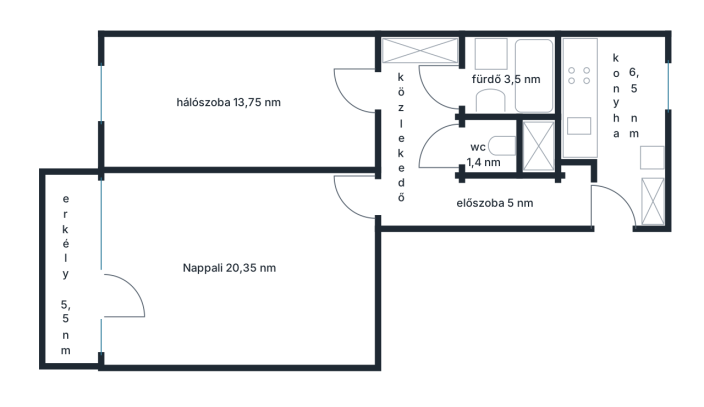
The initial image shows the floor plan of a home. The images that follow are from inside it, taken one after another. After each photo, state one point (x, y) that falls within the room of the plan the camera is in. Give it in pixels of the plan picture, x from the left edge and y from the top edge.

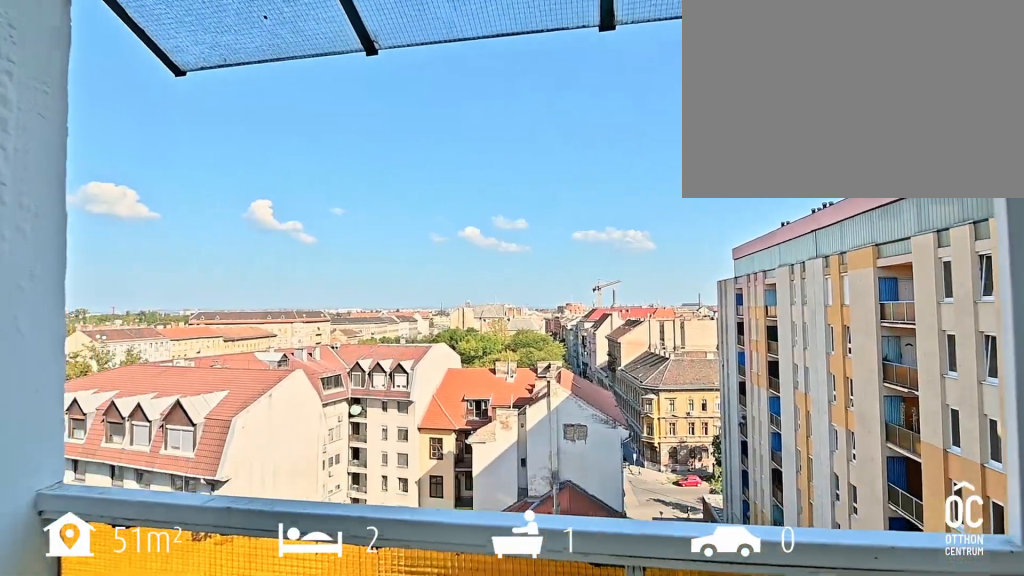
(70, 272)
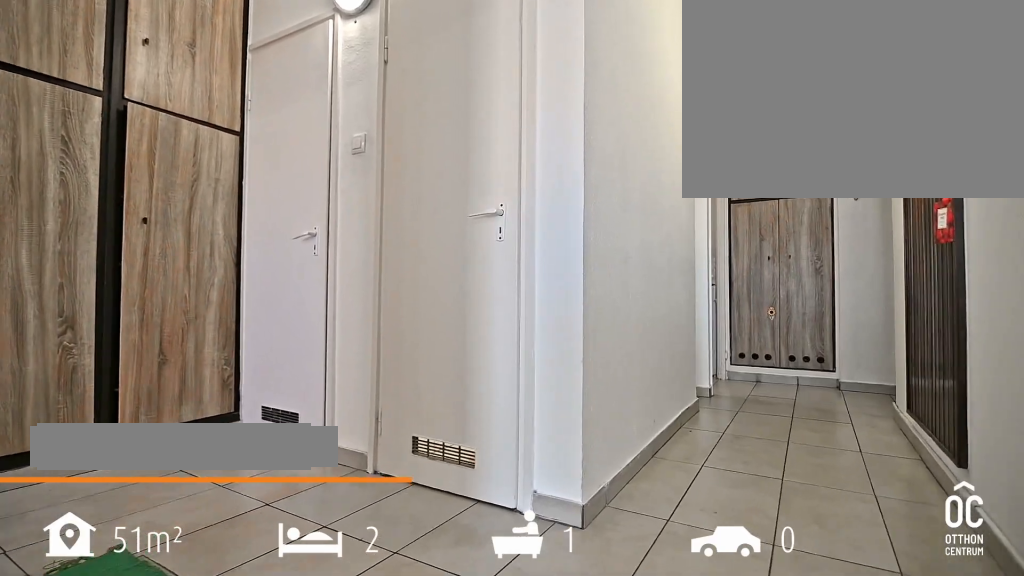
(416, 192)
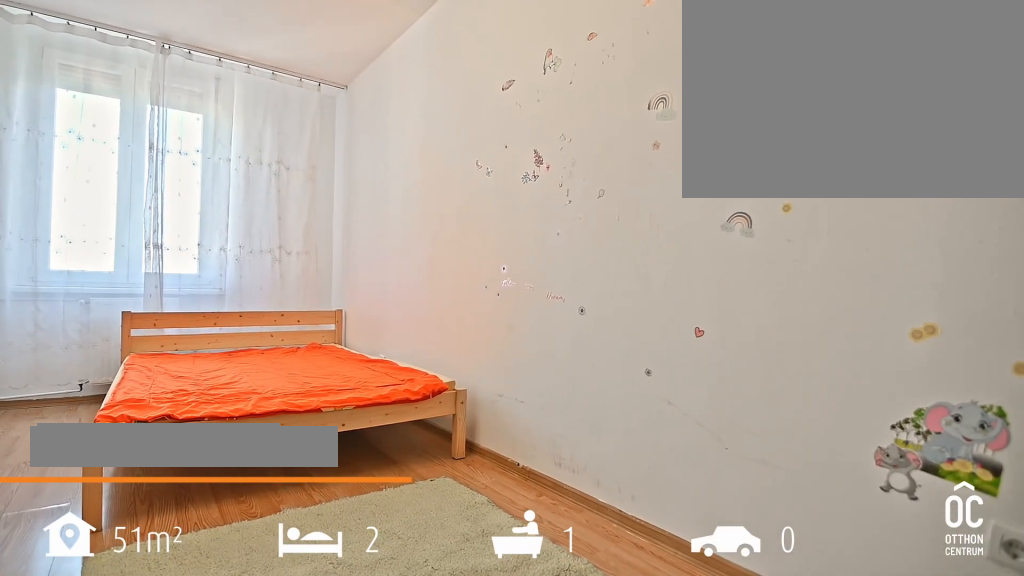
(239, 104)
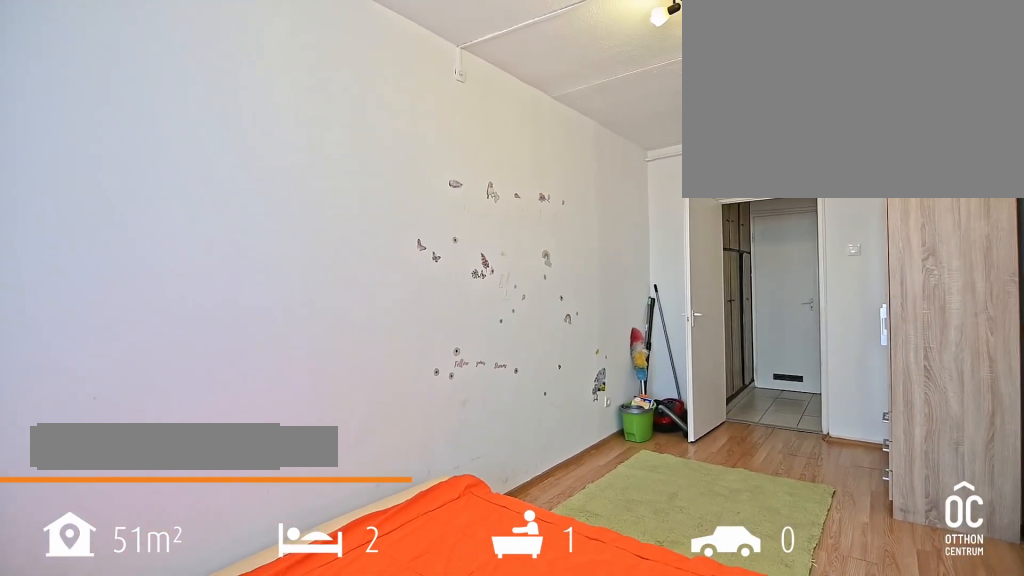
(239, 104)
